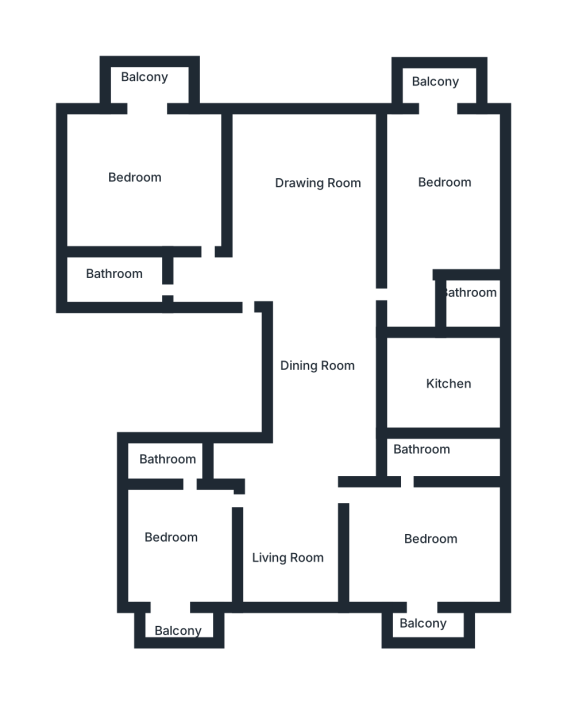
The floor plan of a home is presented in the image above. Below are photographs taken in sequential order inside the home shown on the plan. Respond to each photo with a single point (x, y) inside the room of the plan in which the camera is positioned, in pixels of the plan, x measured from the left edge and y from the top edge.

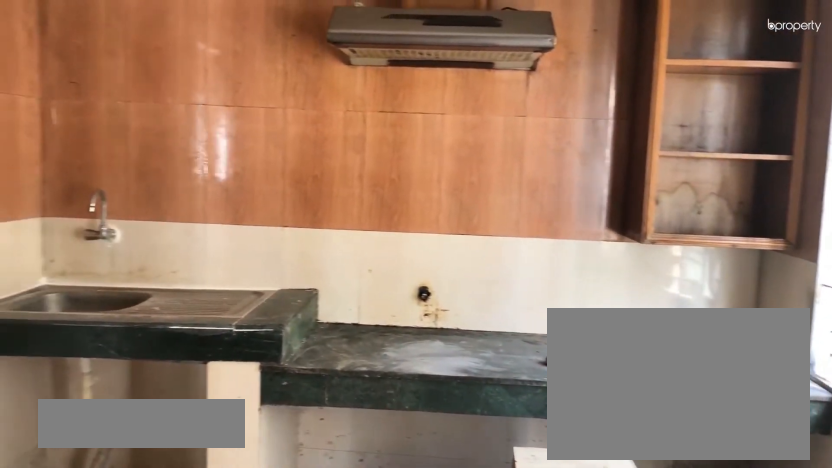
(441, 391)
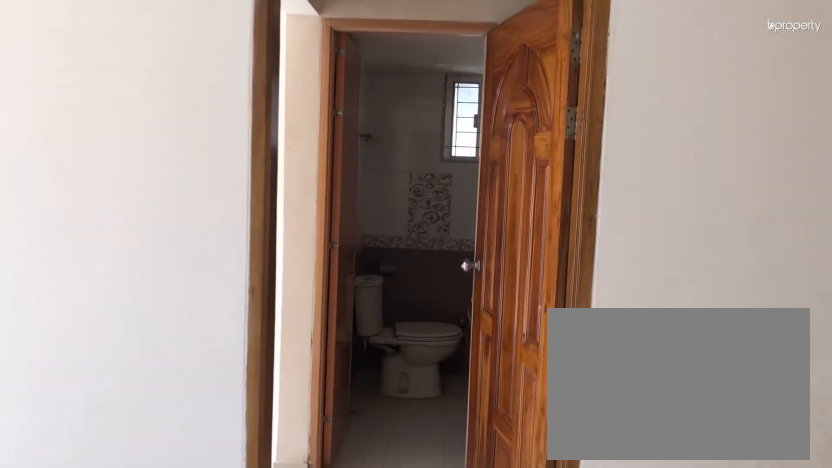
(328, 313)
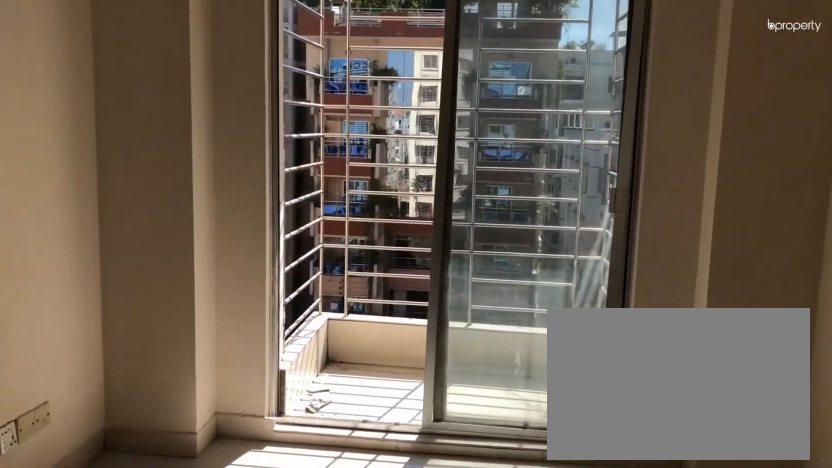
(432, 198)
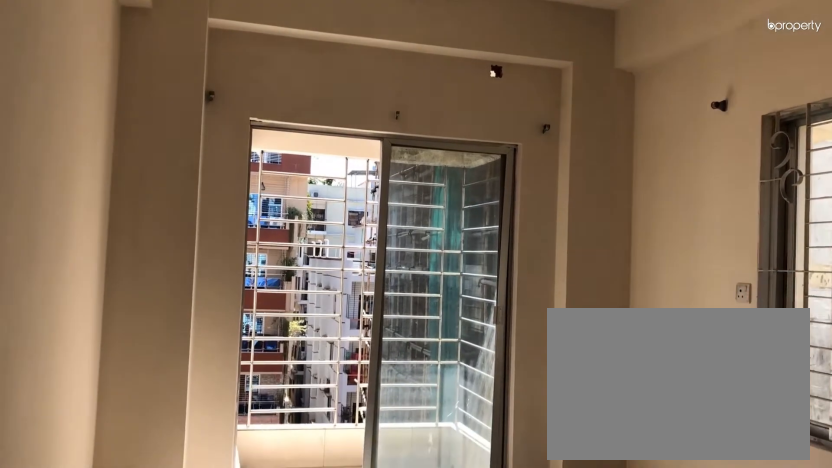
(432, 198)
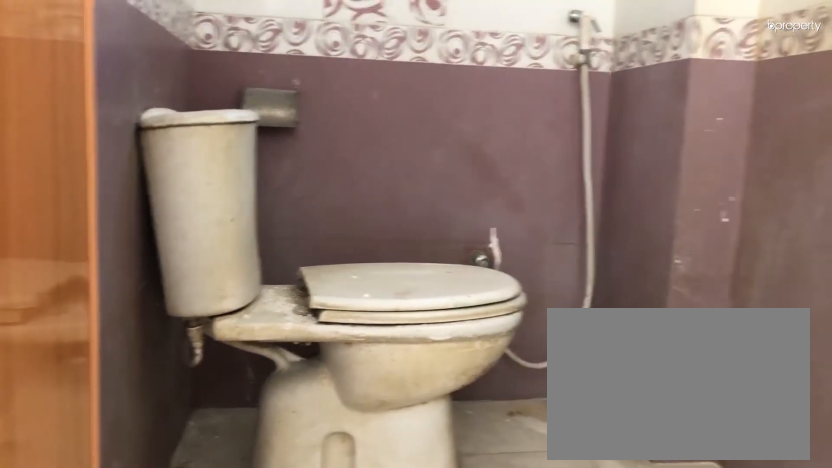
(466, 302)
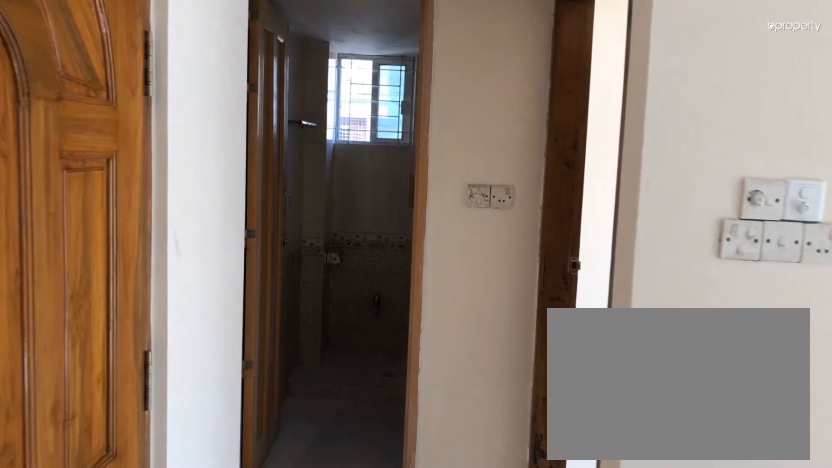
(235, 284)
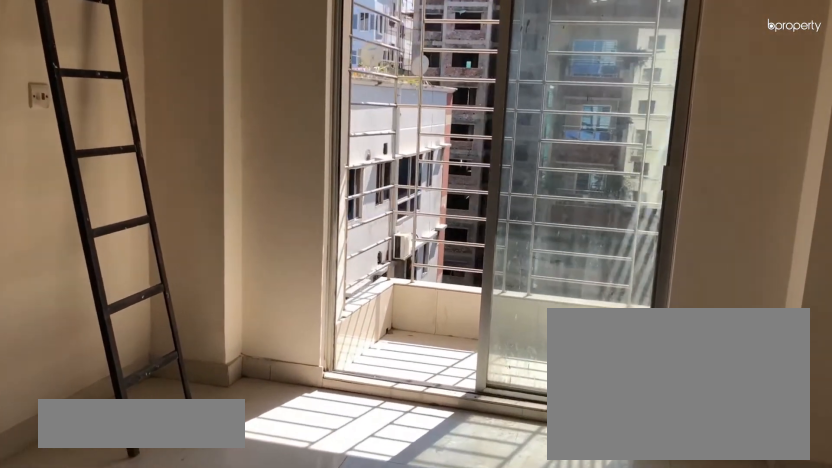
(148, 189)
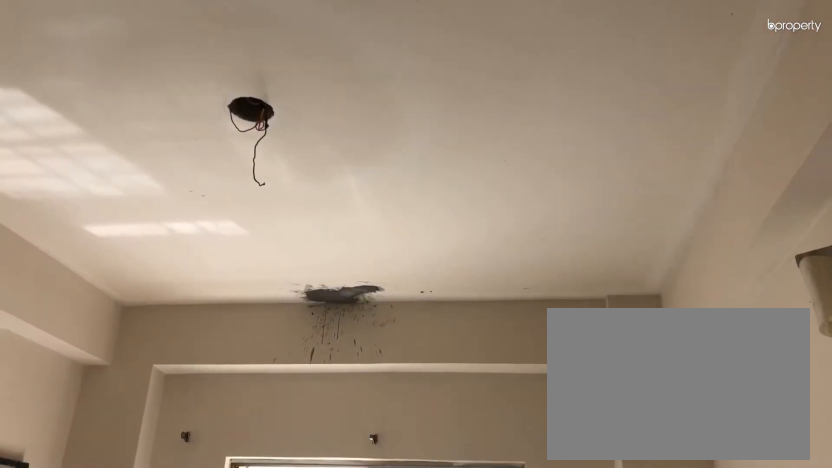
(148, 189)
